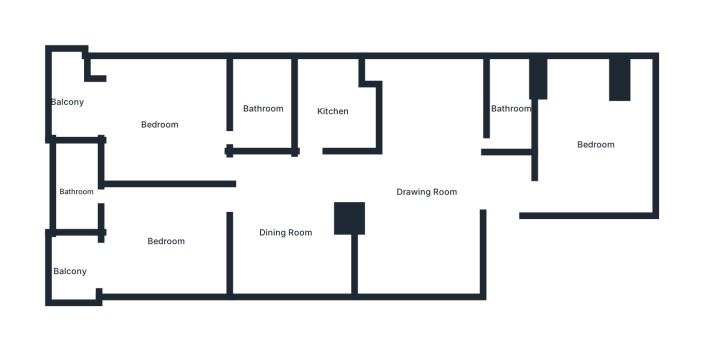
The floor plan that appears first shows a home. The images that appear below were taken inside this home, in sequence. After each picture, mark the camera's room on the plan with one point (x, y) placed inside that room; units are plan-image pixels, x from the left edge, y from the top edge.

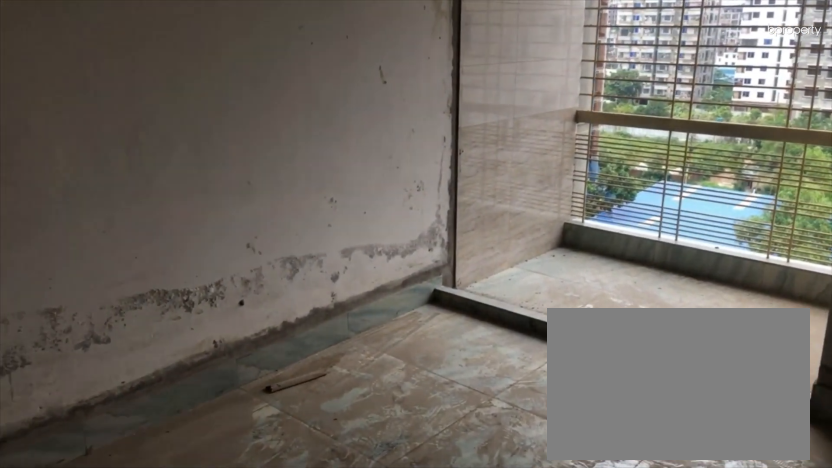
(166, 241)
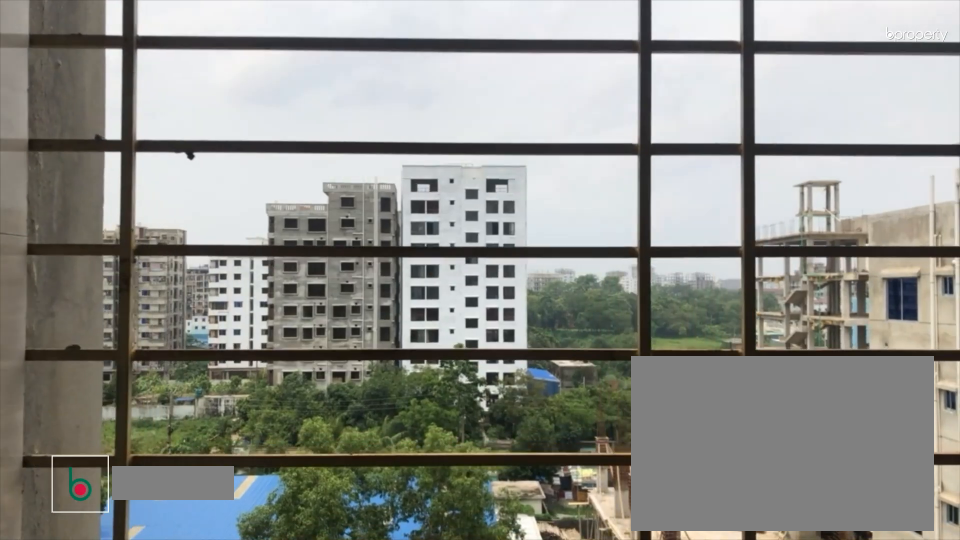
(70, 270)
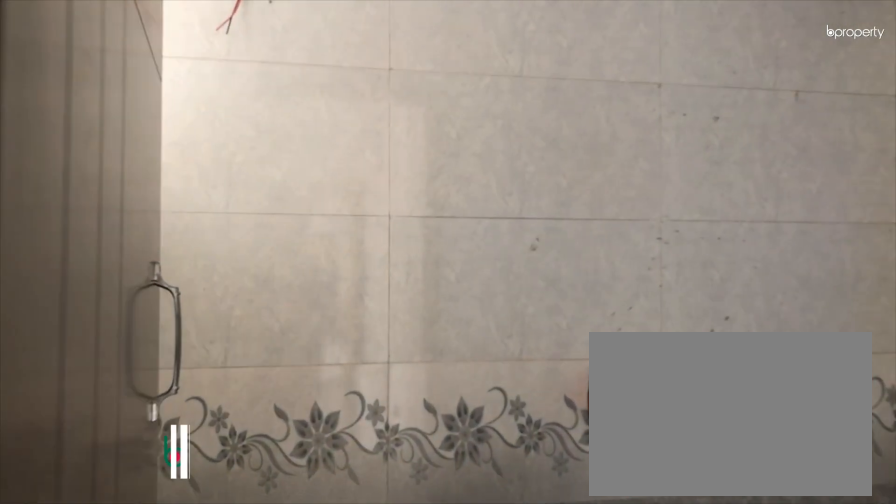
(75, 192)
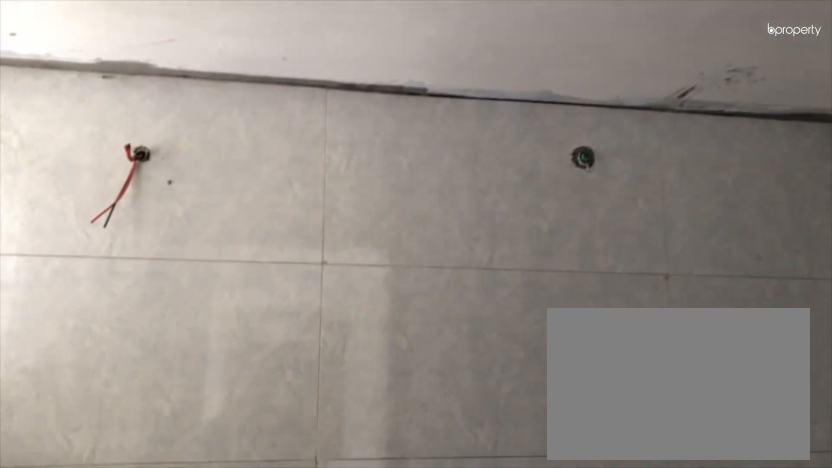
(75, 192)
